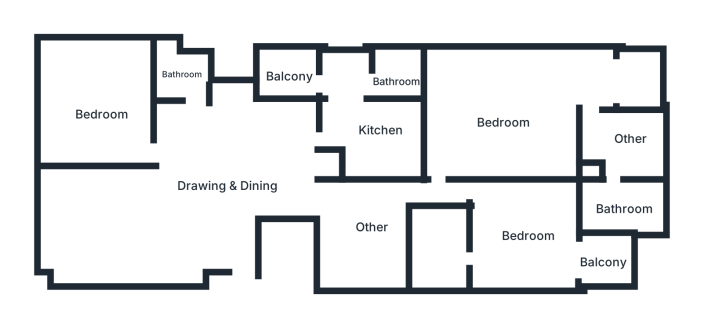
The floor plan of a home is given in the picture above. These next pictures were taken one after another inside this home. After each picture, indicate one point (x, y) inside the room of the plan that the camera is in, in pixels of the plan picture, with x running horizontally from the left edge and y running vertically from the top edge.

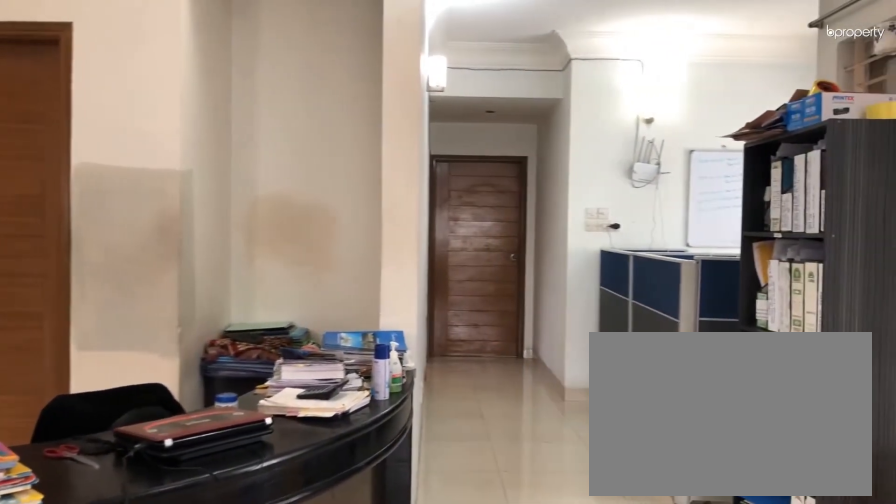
(234, 199)
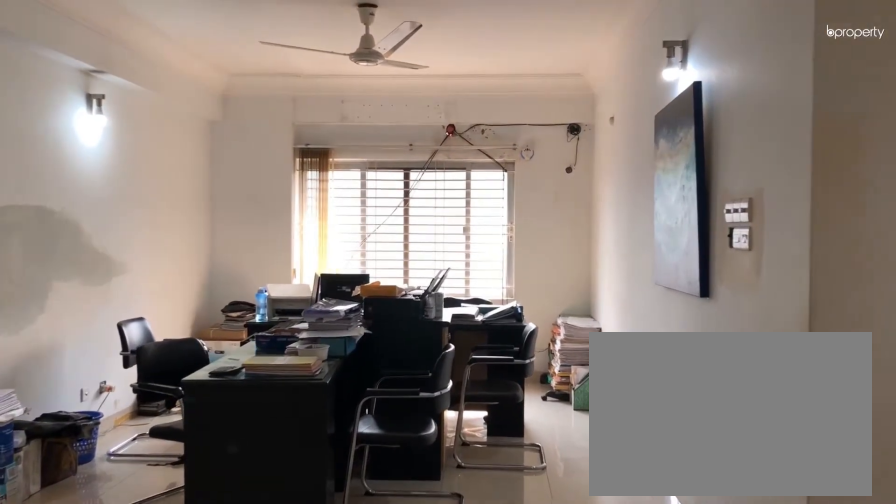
(234, 188)
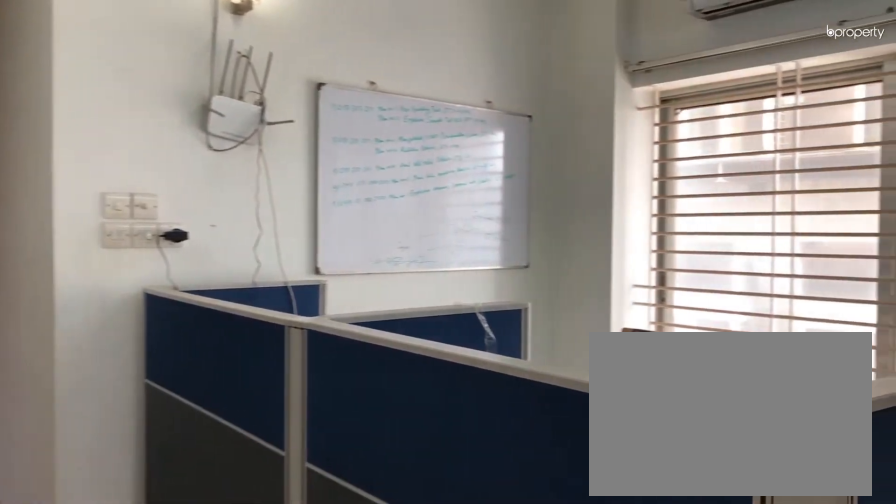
(352, 201)
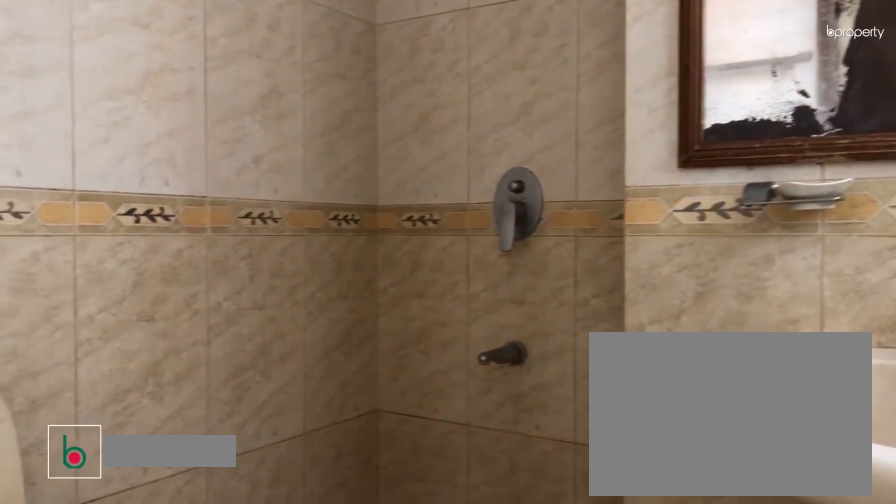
(178, 78)
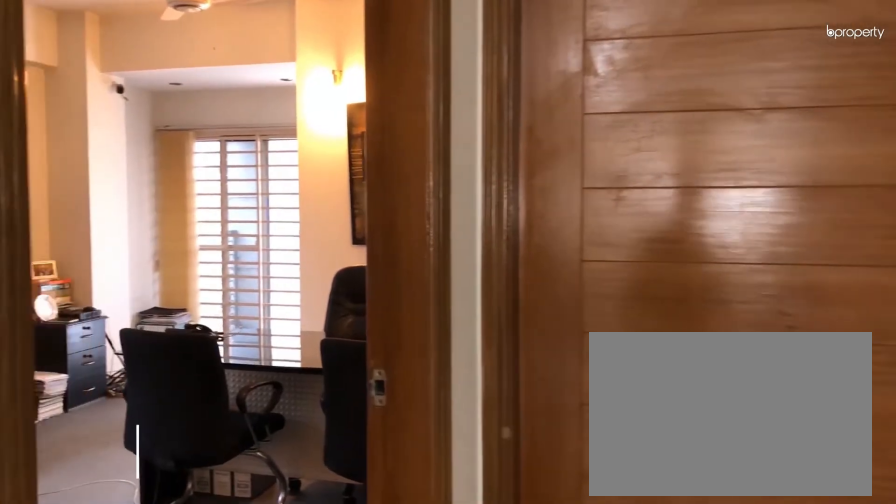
(446, 156)
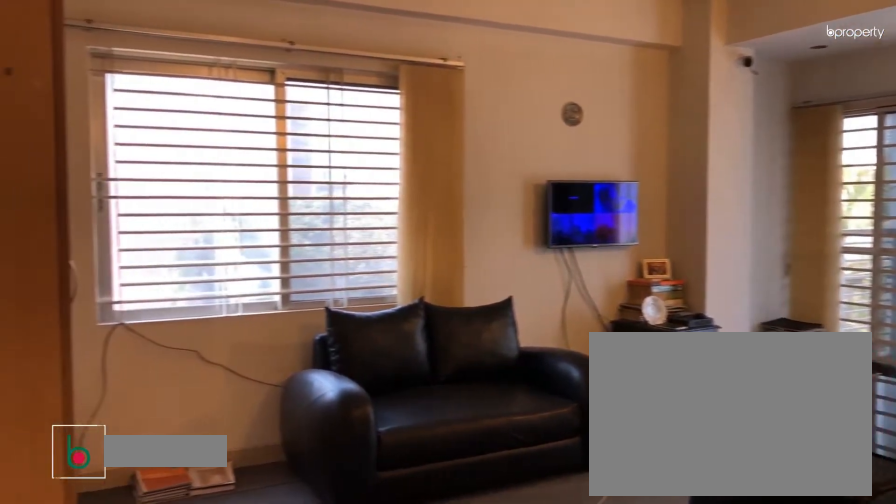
(504, 122)
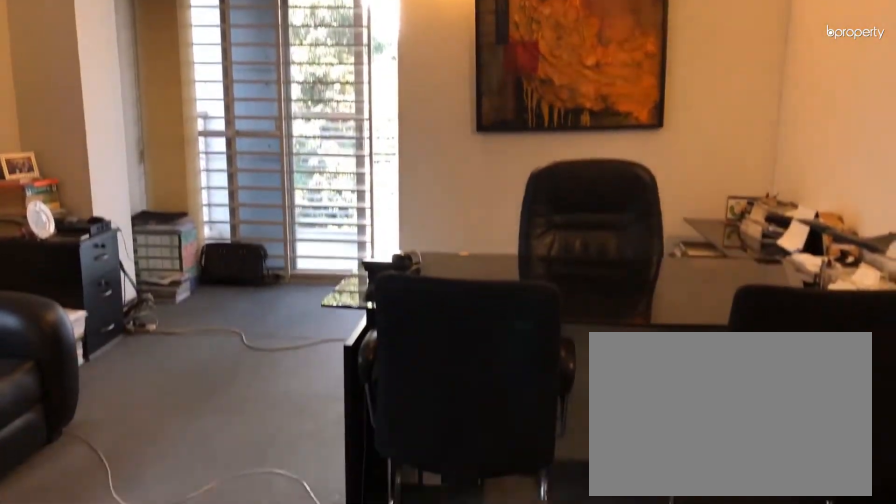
(504, 122)
